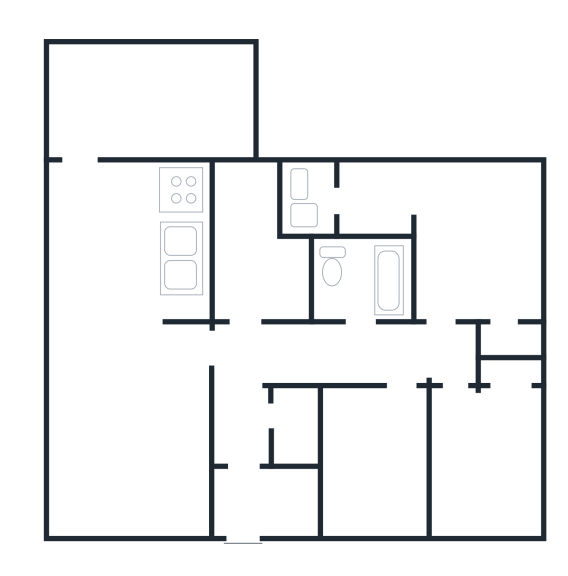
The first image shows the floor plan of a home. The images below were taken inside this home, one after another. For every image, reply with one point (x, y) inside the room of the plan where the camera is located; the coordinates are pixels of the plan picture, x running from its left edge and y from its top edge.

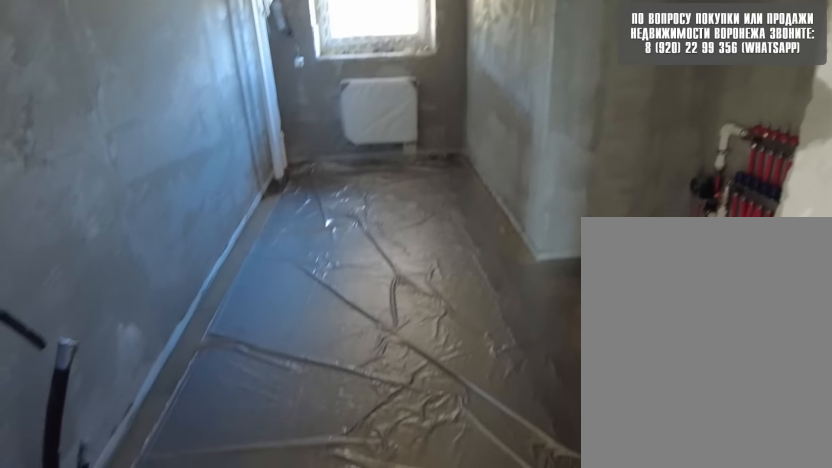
(263, 300)
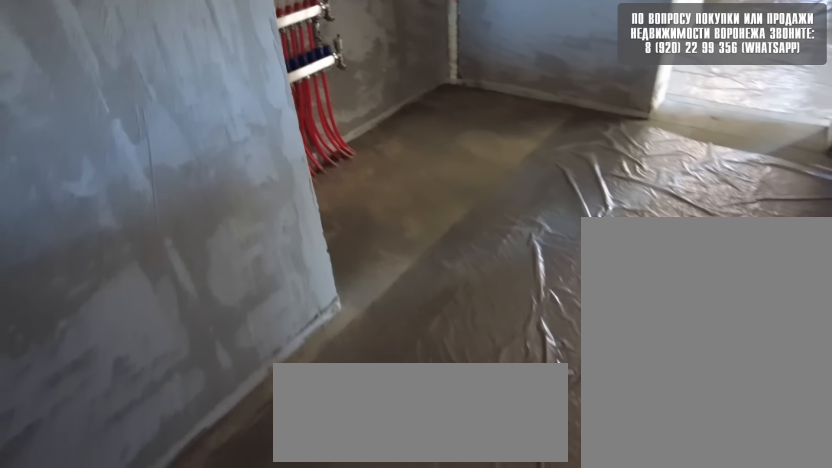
(265, 288)
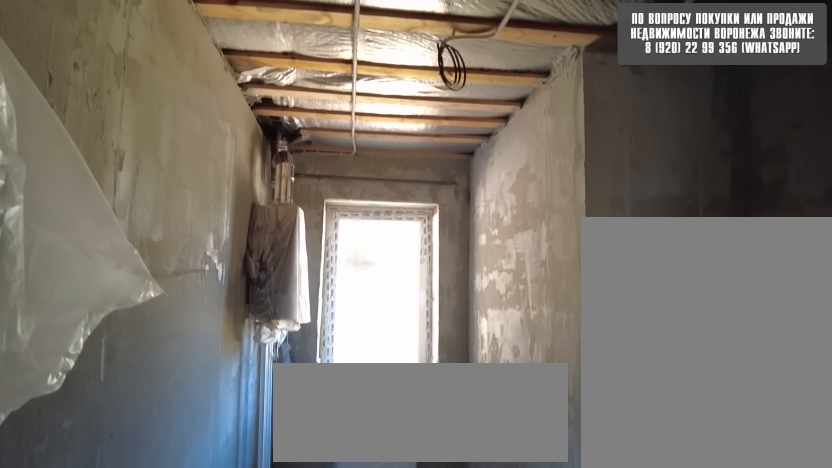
(267, 282)
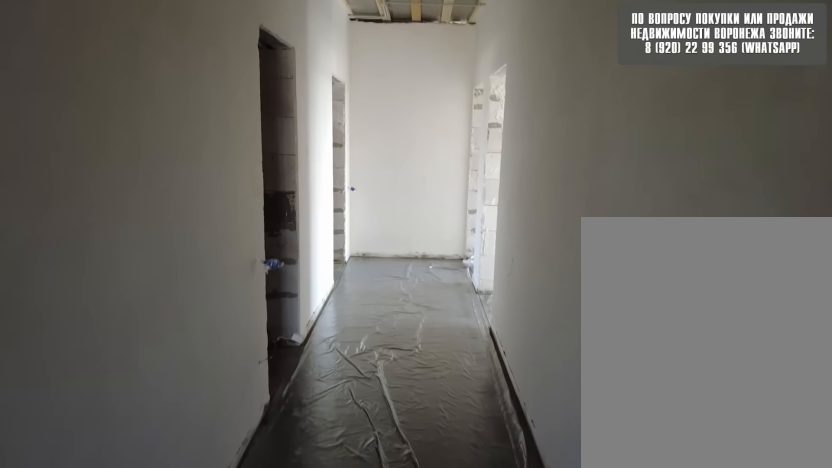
(253, 372)
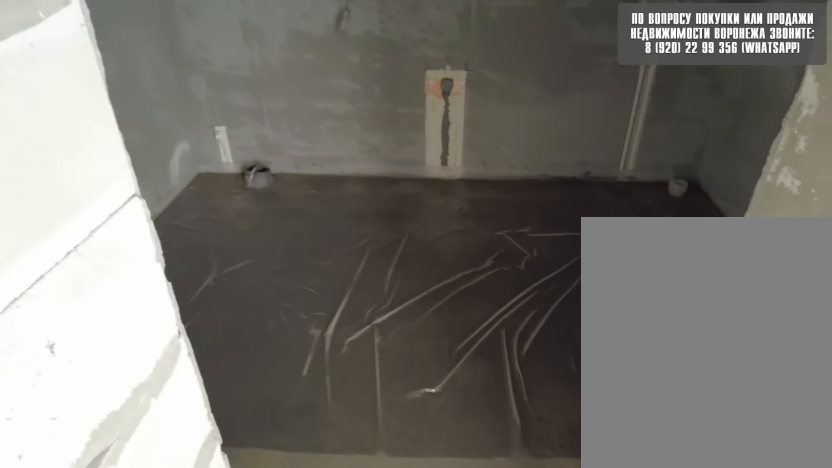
(377, 372)
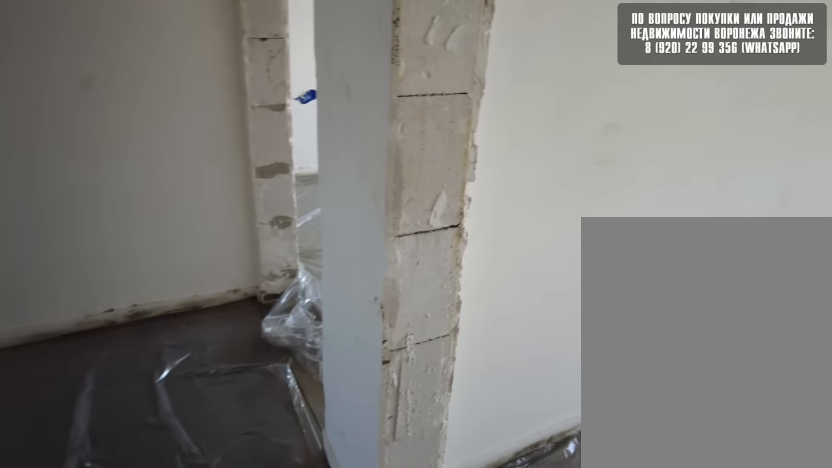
(378, 366)
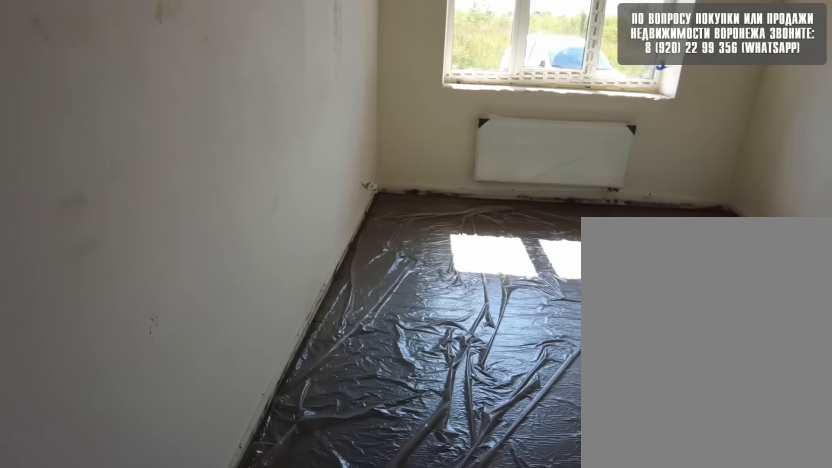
(384, 406)
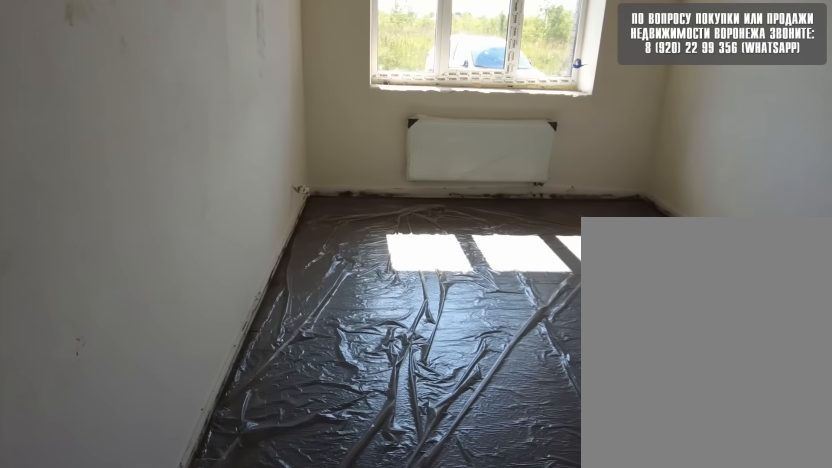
(386, 426)
